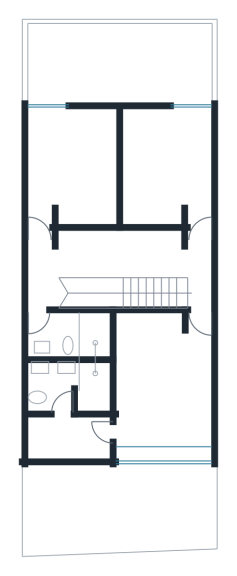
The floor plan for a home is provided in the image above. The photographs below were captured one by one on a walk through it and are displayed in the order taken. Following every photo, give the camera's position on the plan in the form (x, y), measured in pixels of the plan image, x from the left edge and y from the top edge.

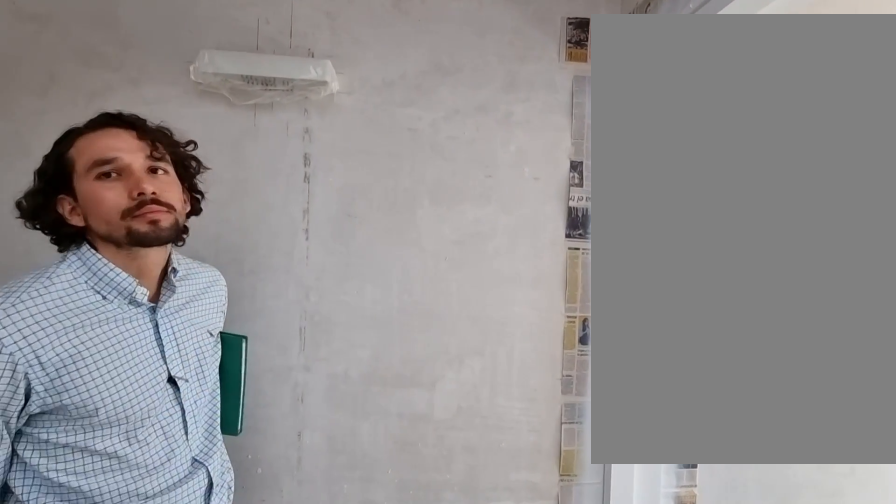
(42, 265)
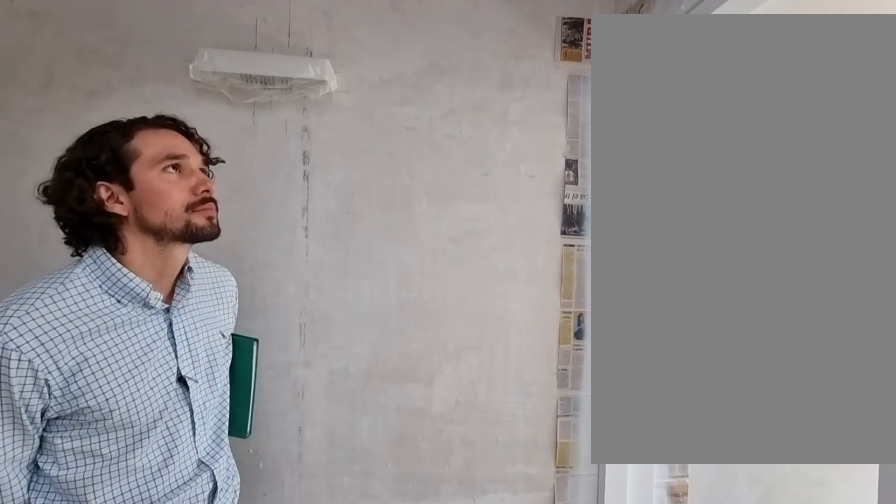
(42, 265)
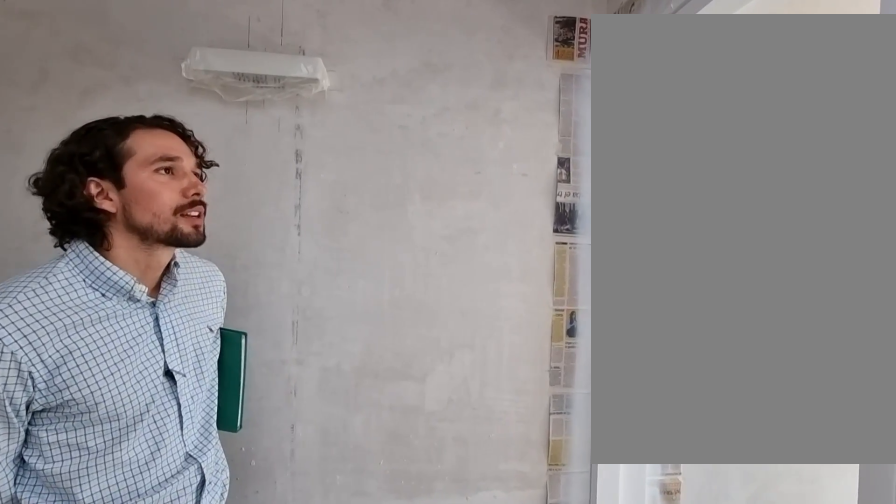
(42, 265)
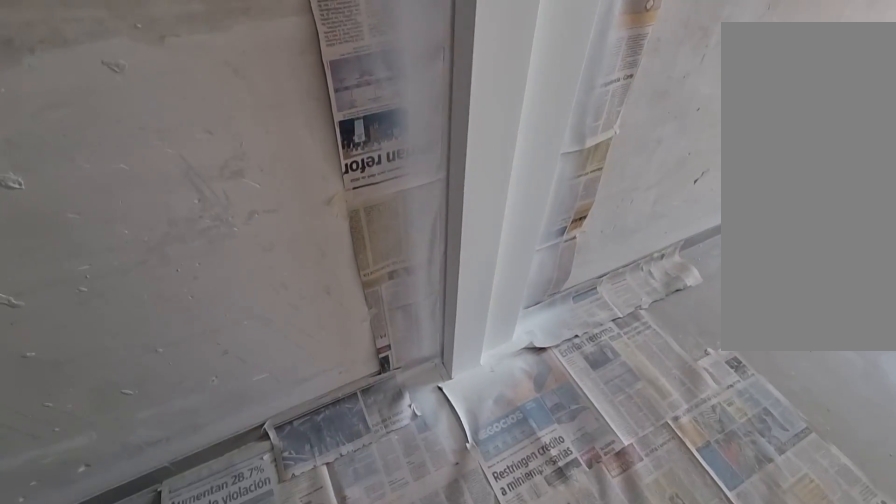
(39, 248)
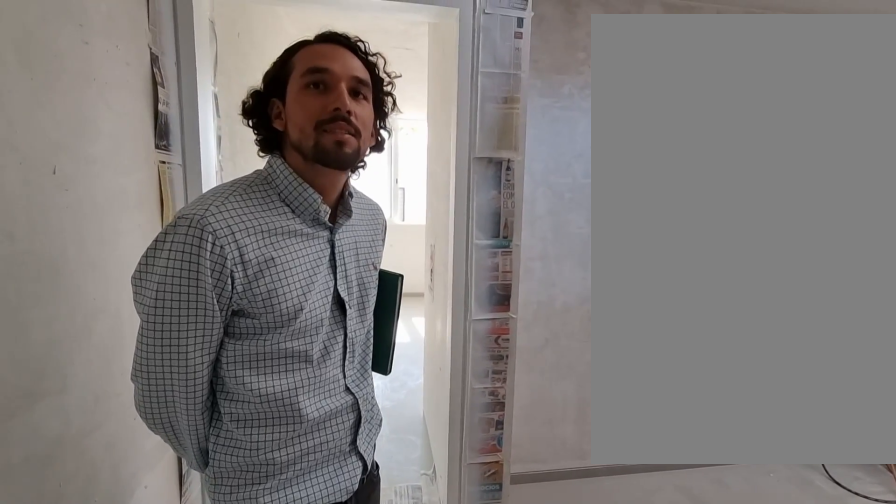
(44, 295)
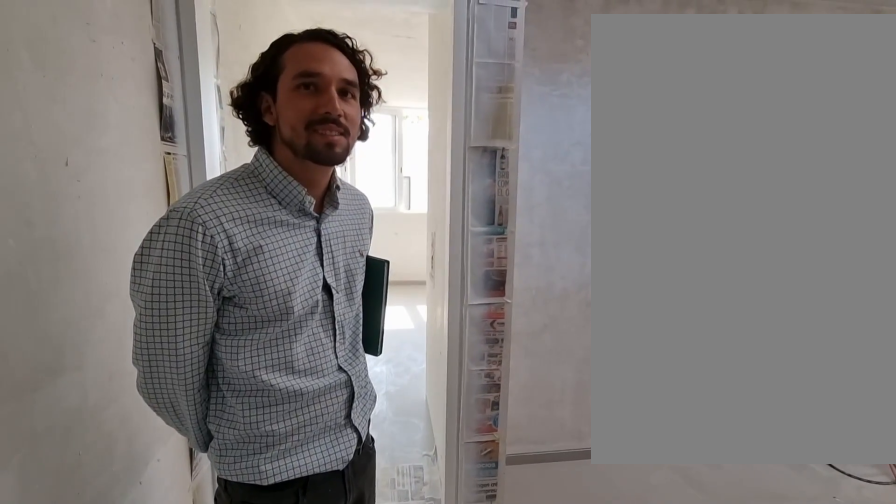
(44, 296)
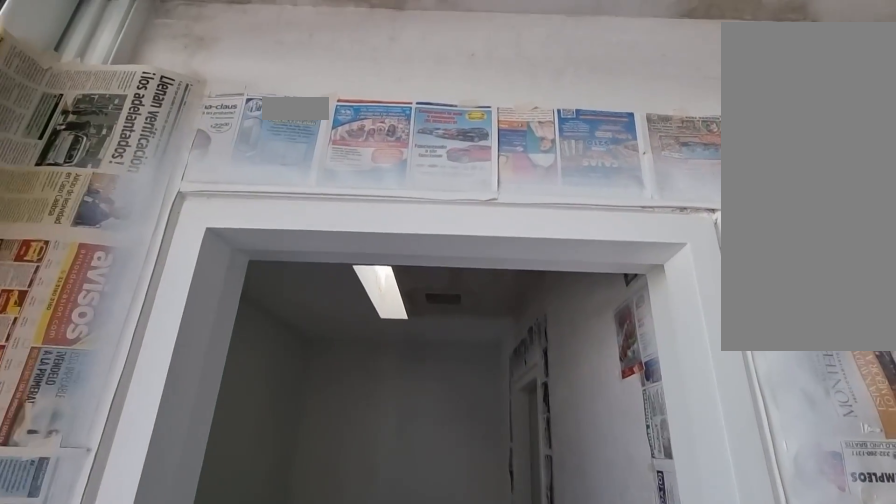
(127, 427)
